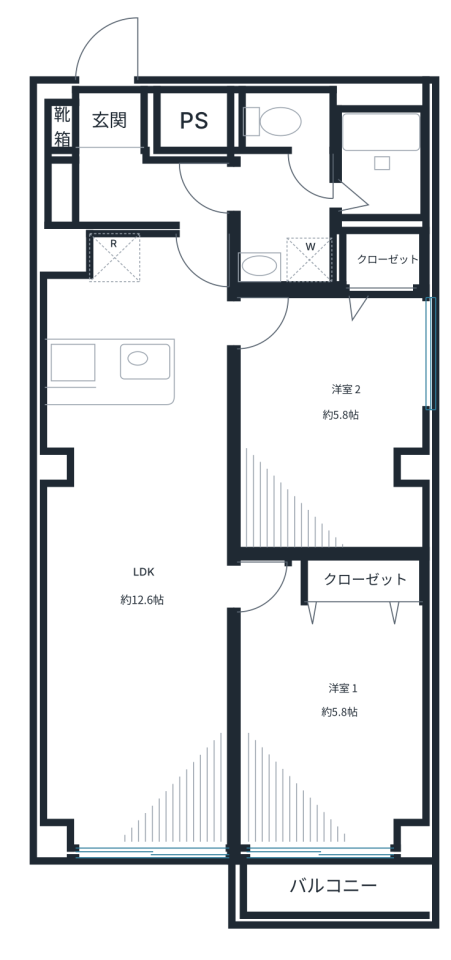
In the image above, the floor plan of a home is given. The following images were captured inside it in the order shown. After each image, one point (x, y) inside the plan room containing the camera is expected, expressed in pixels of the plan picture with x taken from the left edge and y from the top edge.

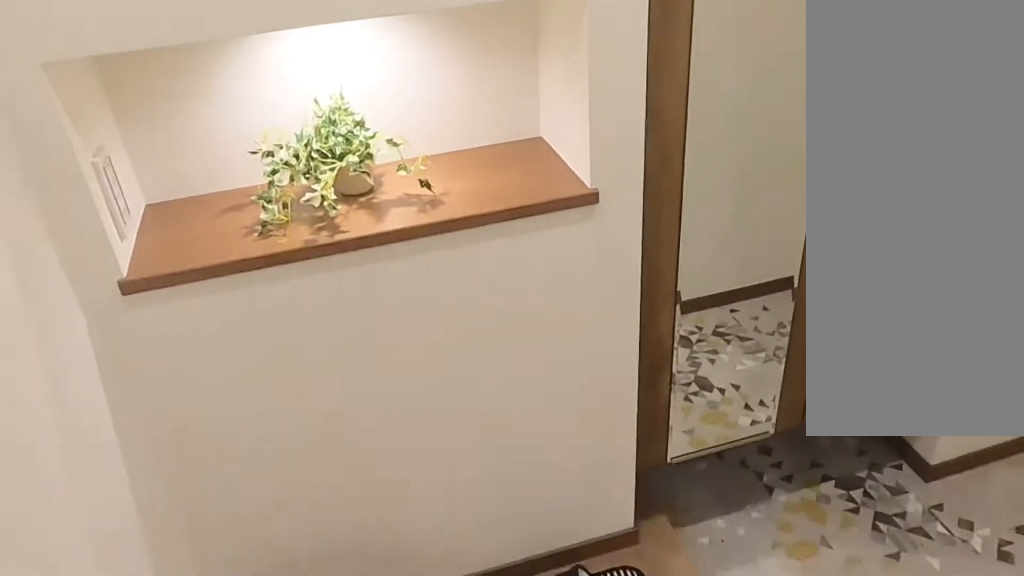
(122, 168)
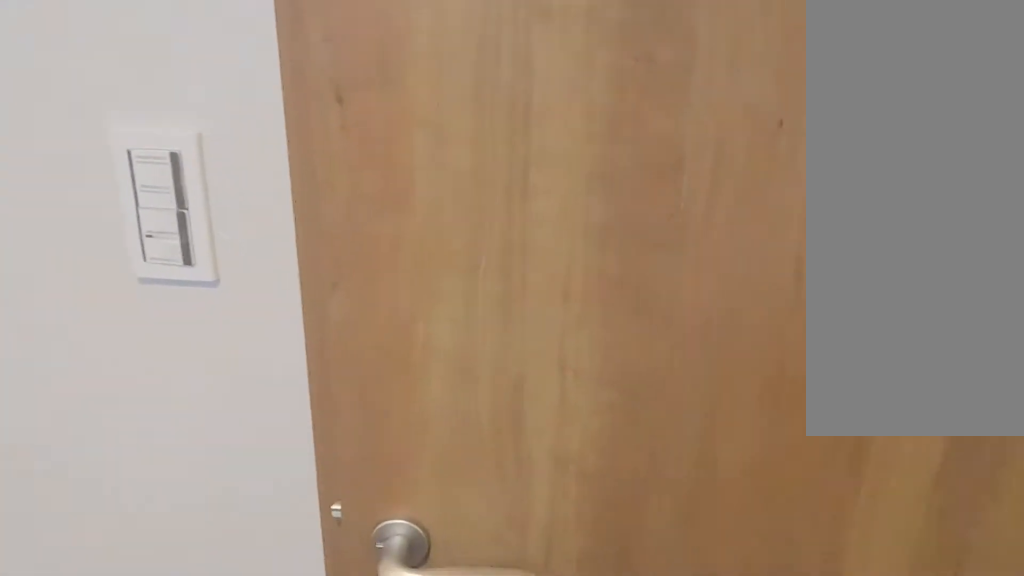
(320, 207)
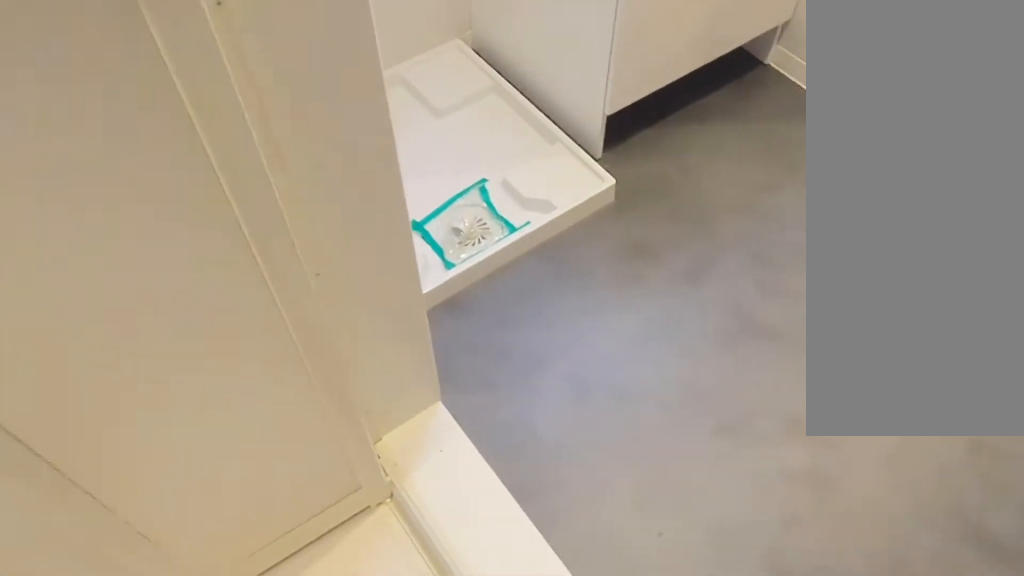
(320, 207)
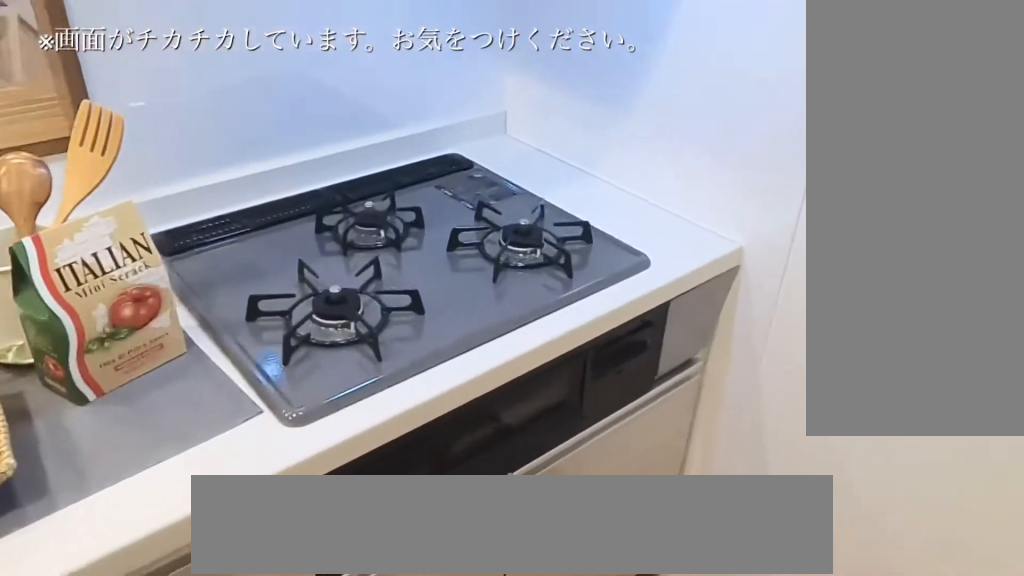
(119, 294)
